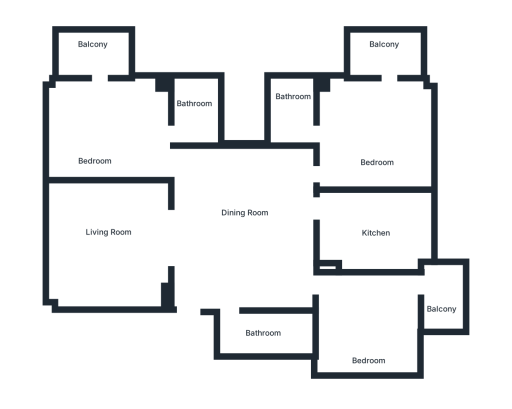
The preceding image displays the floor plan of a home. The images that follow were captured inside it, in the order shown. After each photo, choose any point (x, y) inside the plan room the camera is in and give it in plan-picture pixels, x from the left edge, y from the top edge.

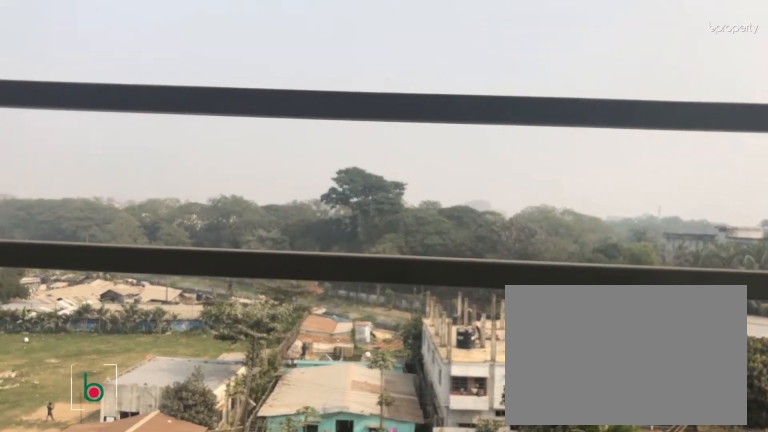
(441, 307)
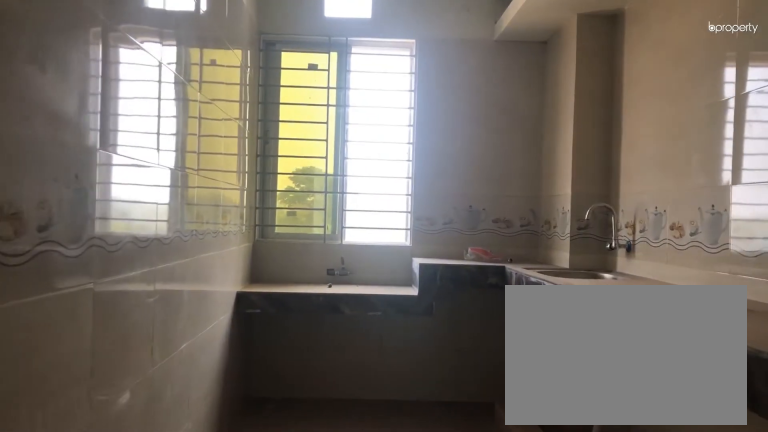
(379, 234)
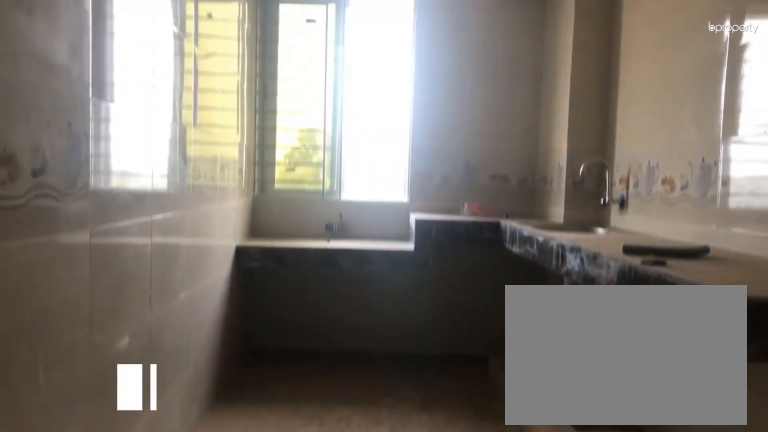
(379, 234)
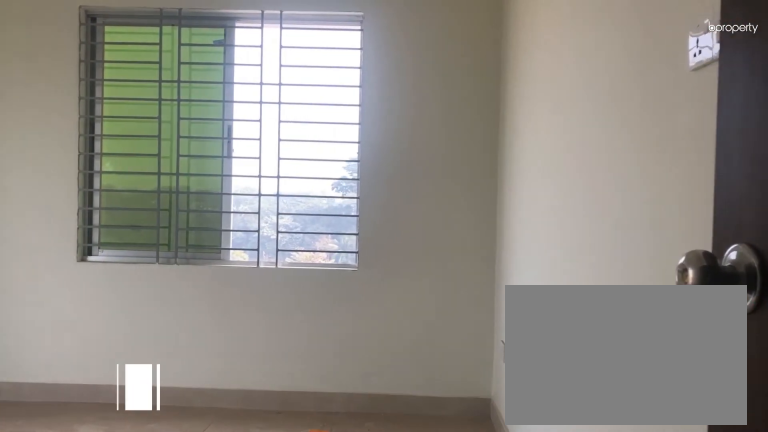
(377, 140)
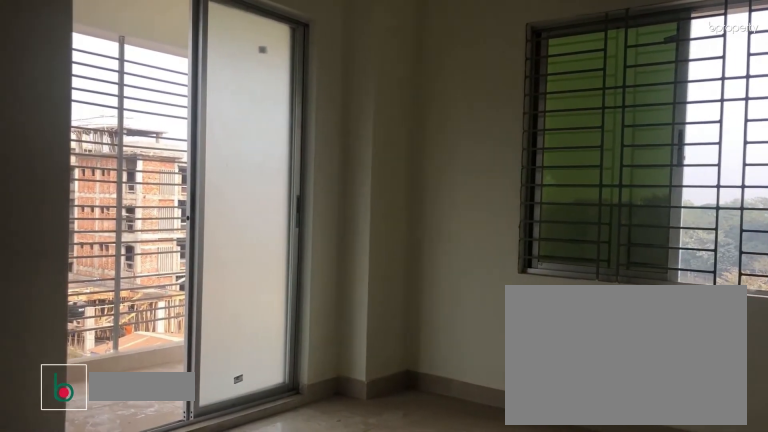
(377, 140)
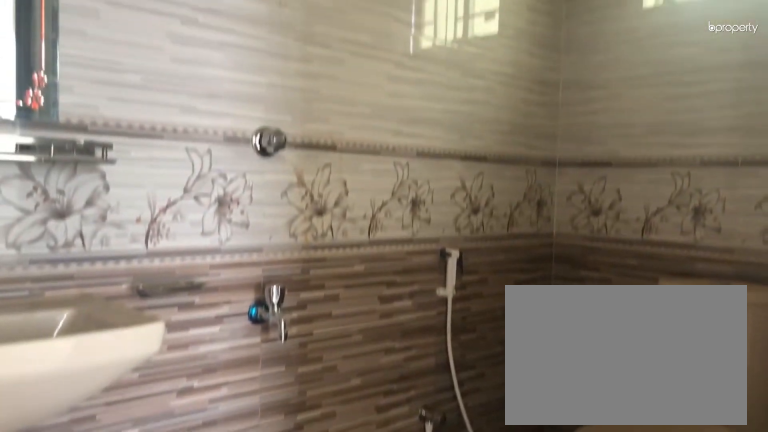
(288, 110)
